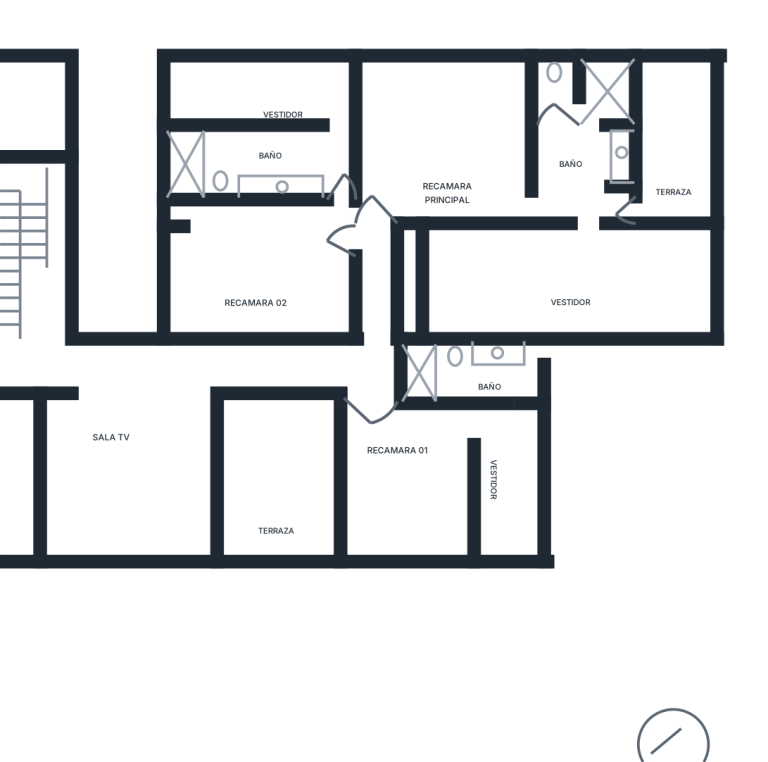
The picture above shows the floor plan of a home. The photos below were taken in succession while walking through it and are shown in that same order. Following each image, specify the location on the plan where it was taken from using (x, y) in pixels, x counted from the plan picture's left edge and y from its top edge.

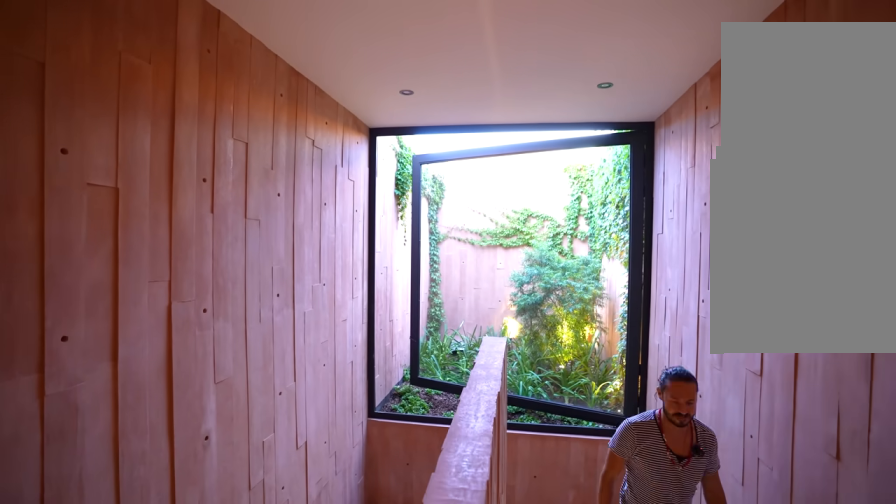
(46, 290)
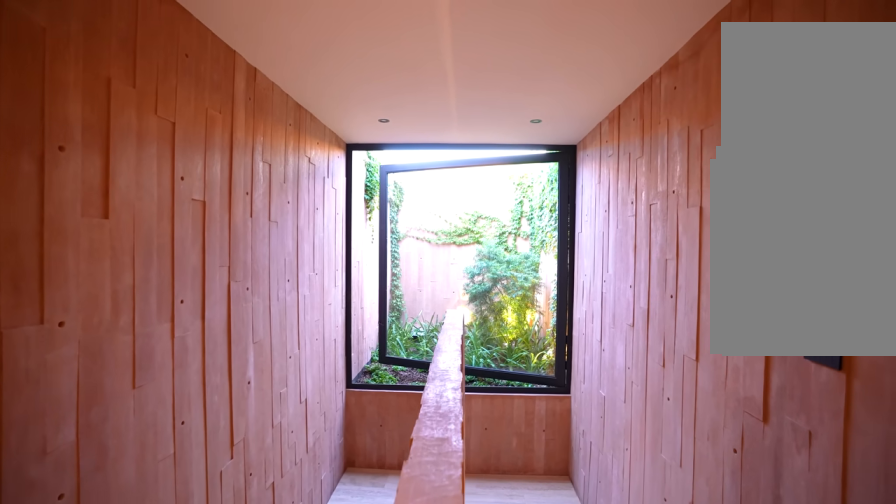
(20, 361)
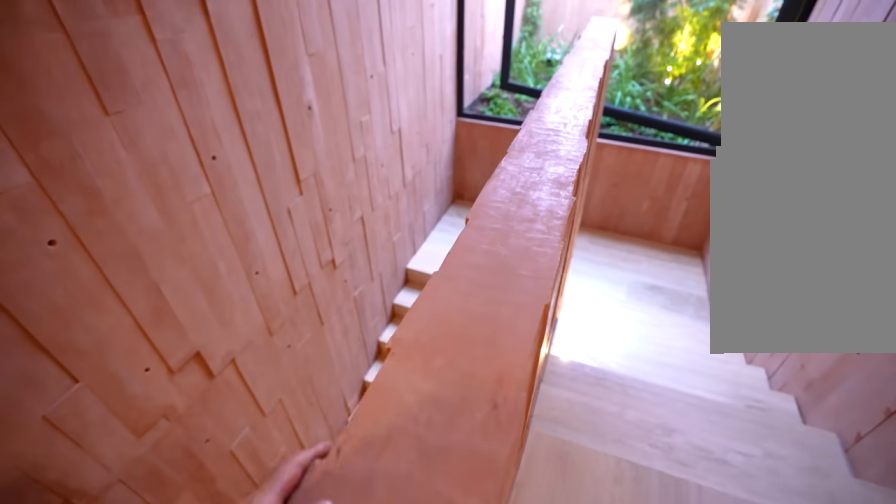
(30, 354)
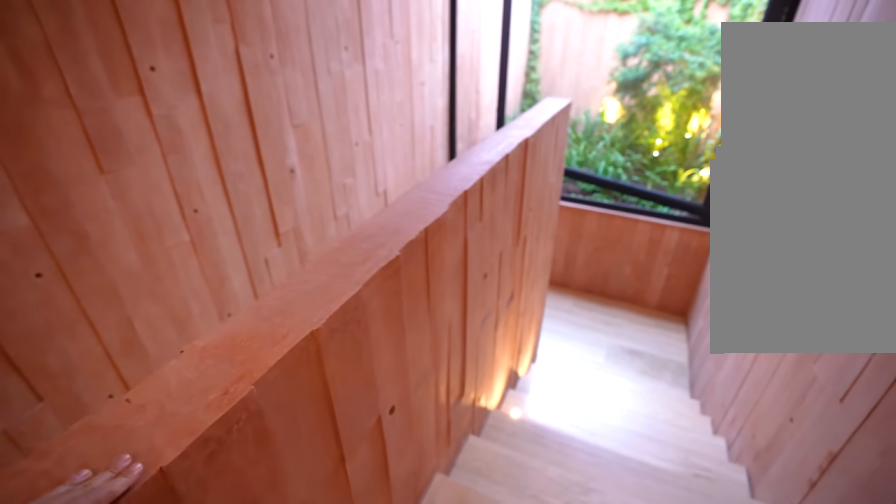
(36, 347)
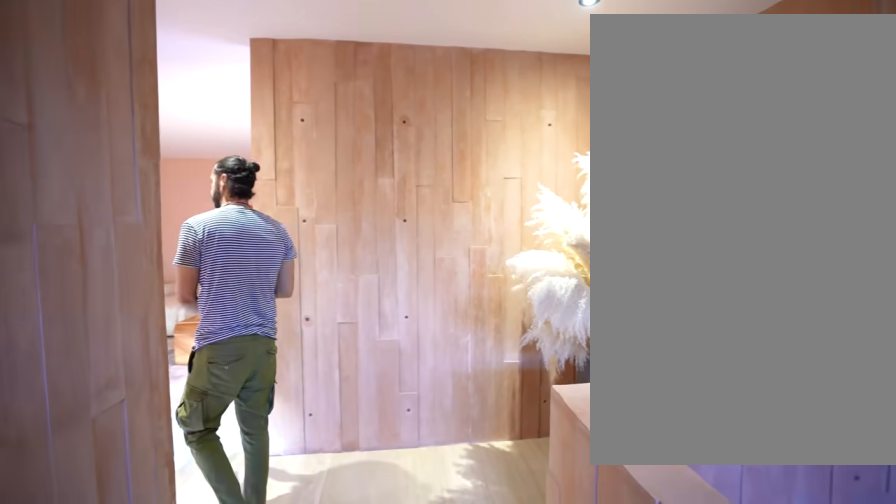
(36, 347)
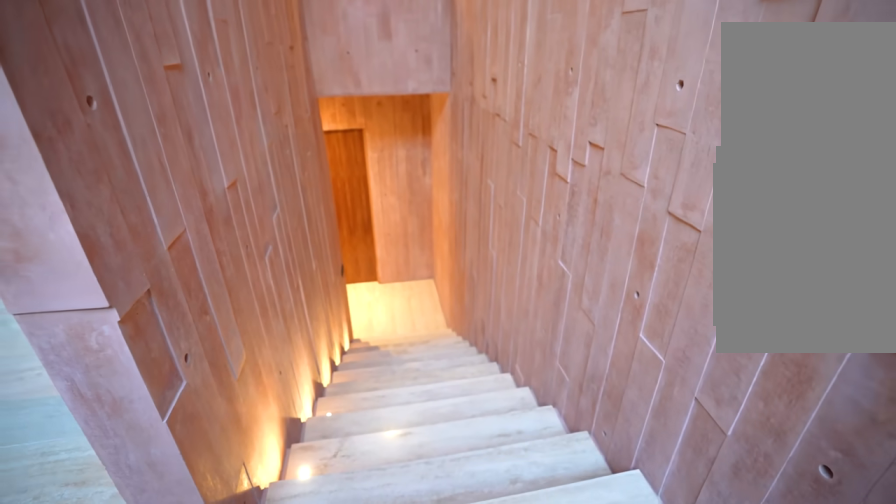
(17, 194)
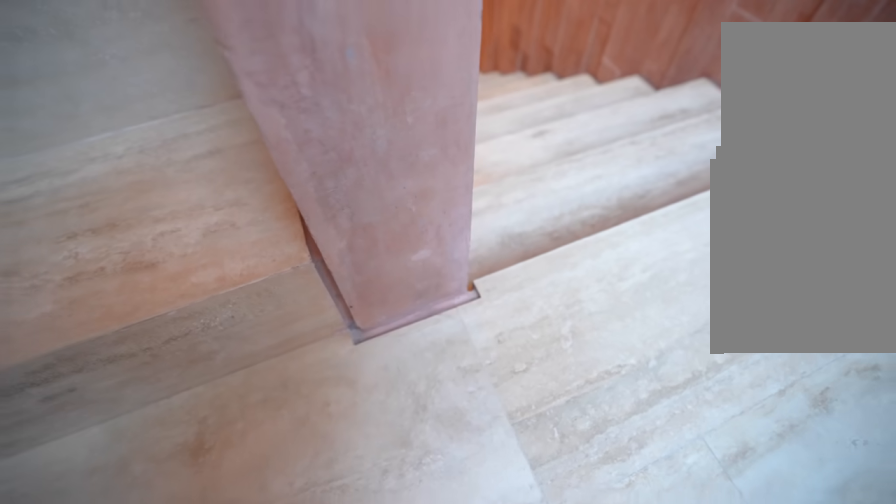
(25, 196)
